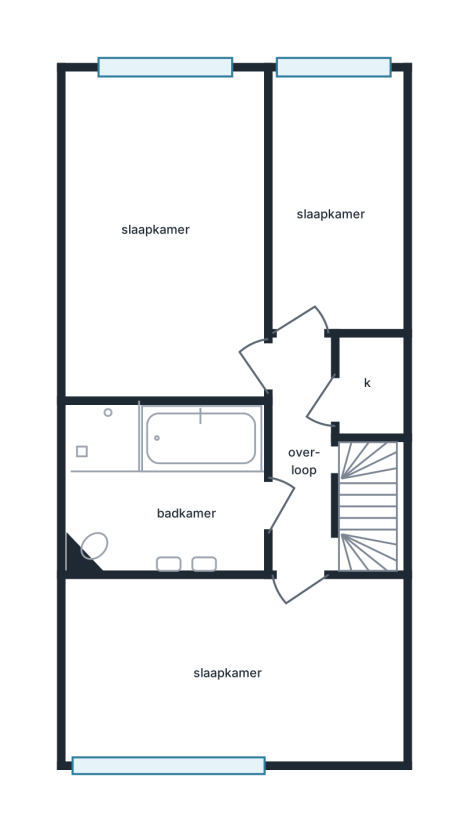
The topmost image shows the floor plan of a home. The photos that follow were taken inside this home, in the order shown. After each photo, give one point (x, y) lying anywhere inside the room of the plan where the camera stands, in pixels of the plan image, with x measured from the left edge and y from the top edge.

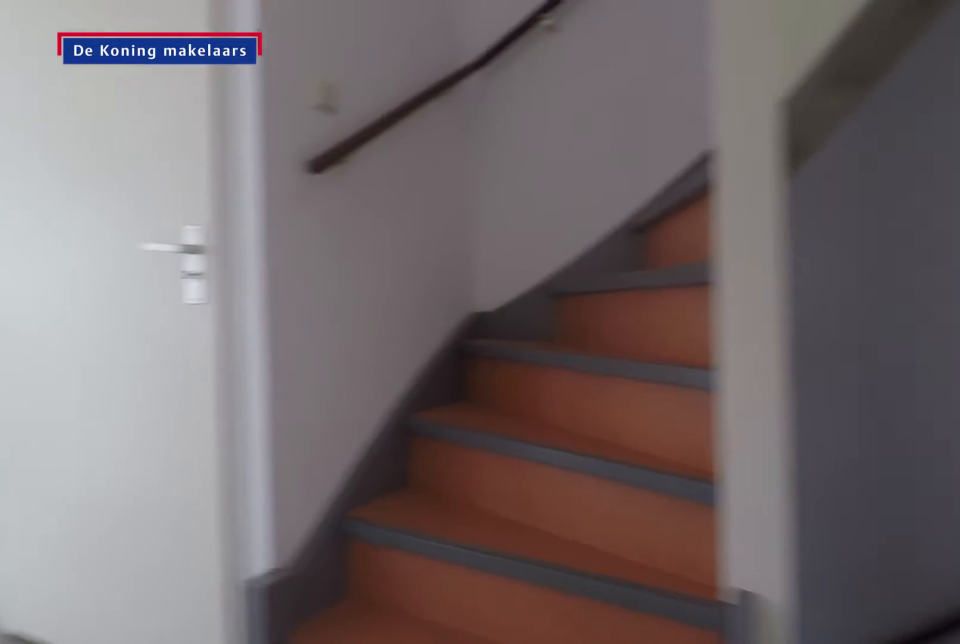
(306, 476)
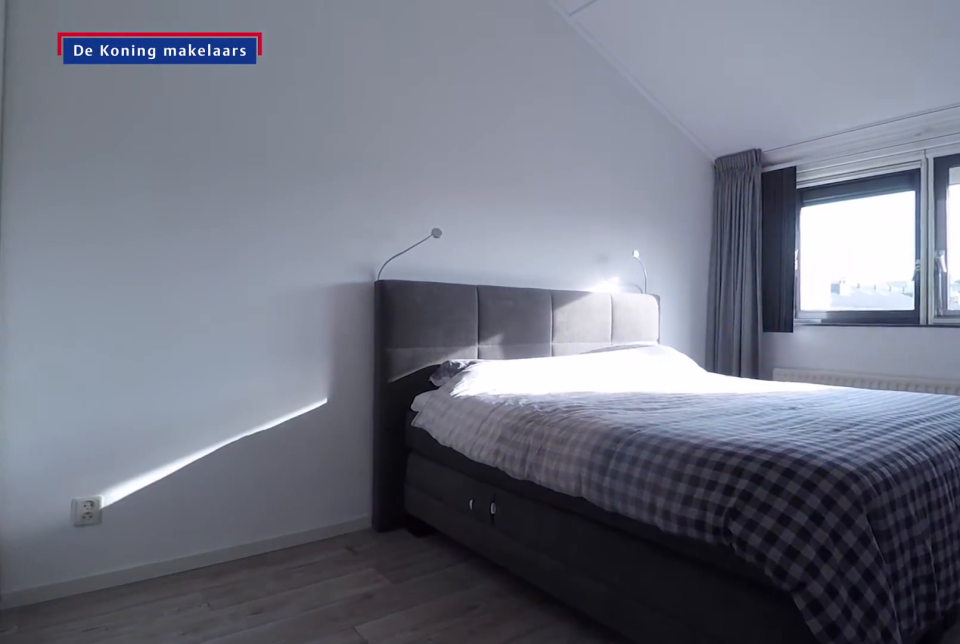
(158, 163)
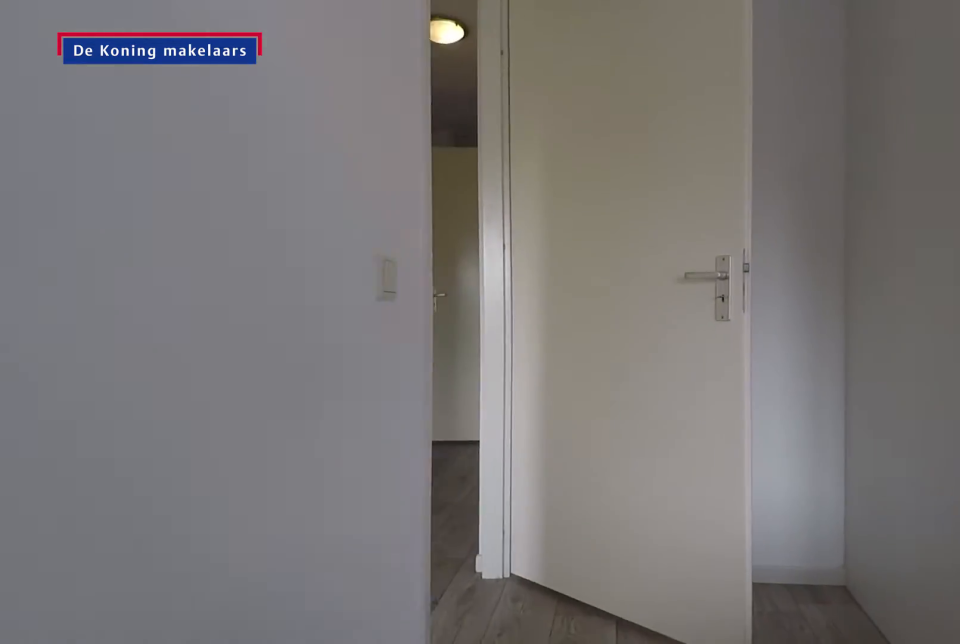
(158, 163)
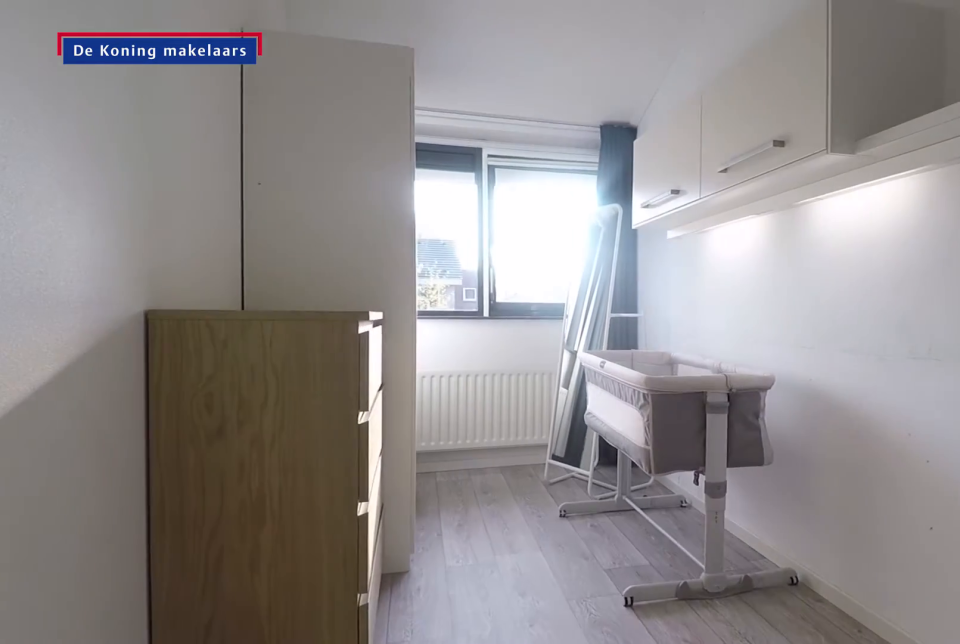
(336, 203)
